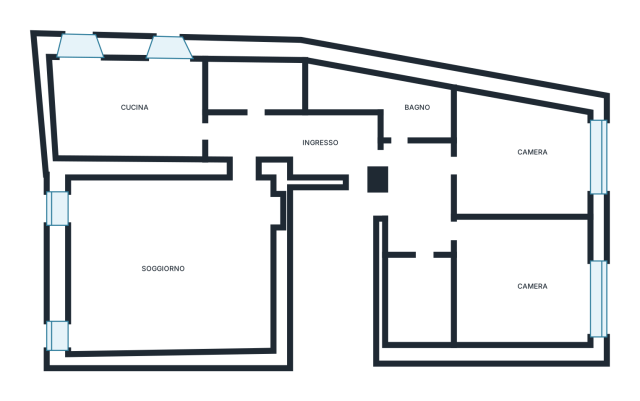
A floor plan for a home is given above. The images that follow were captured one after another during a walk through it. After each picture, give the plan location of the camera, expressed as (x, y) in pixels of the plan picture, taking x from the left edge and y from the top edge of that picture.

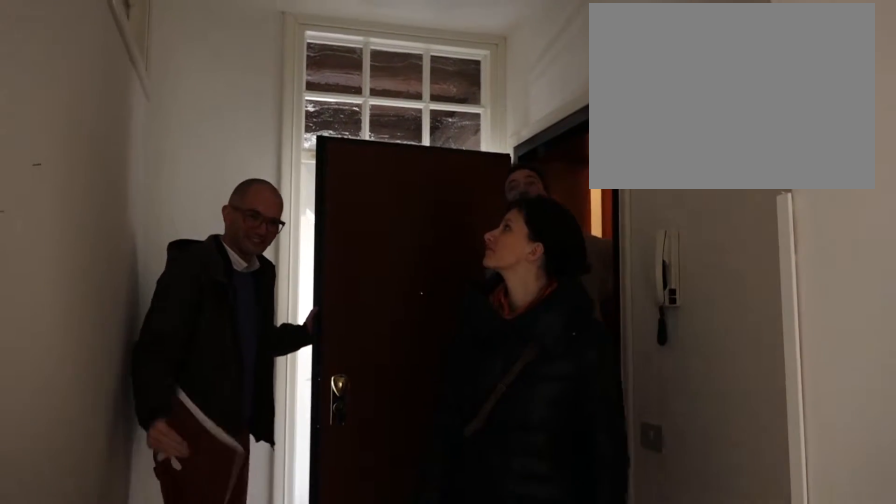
(308, 152)
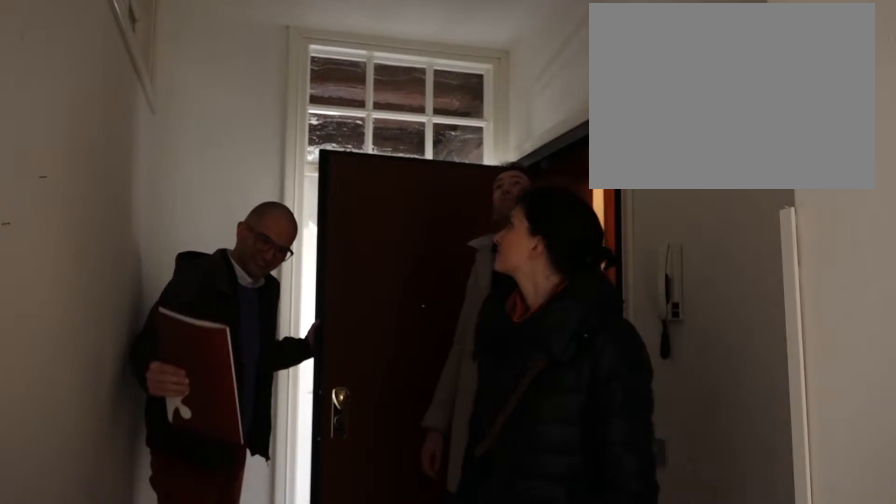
(304, 152)
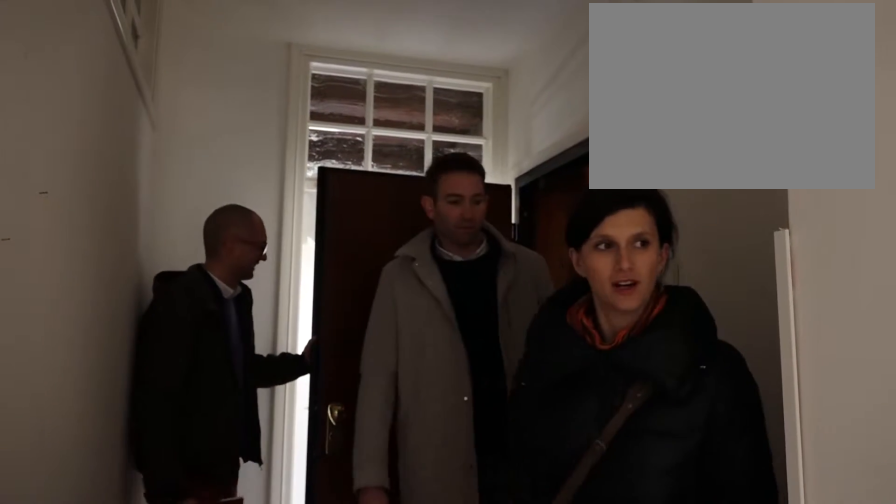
(290, 151)
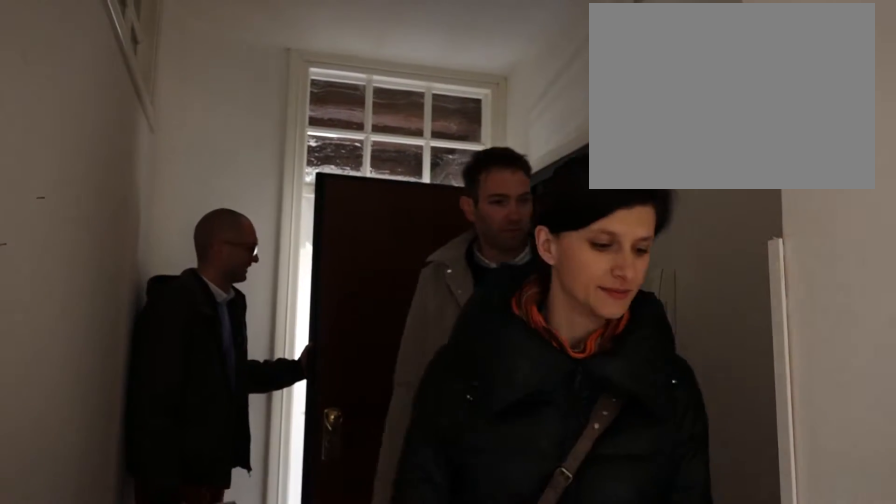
(285, 151)
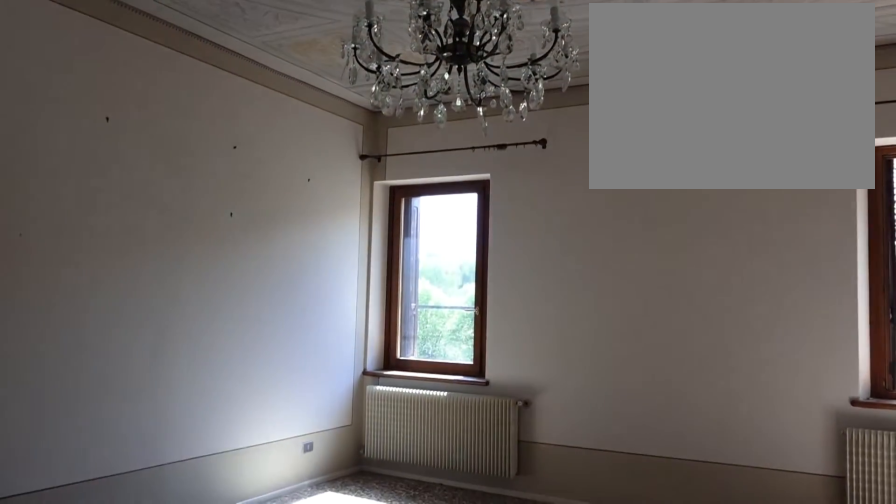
(242, 210)
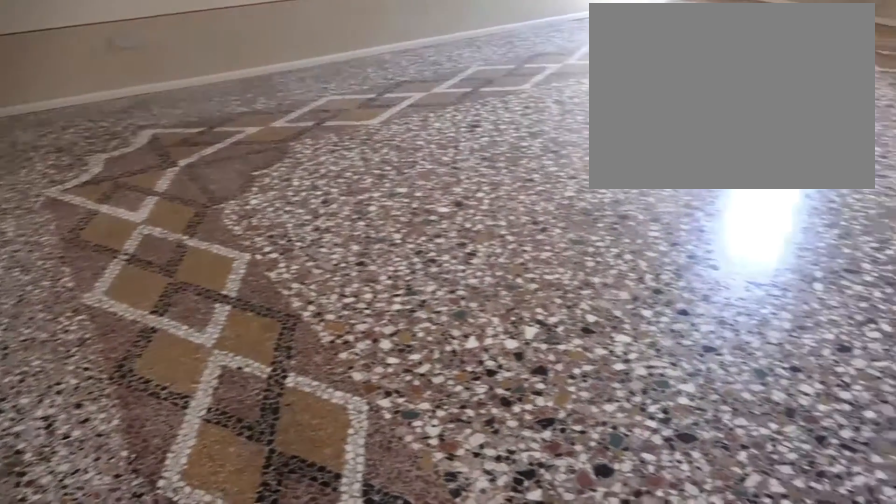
(243, 210)
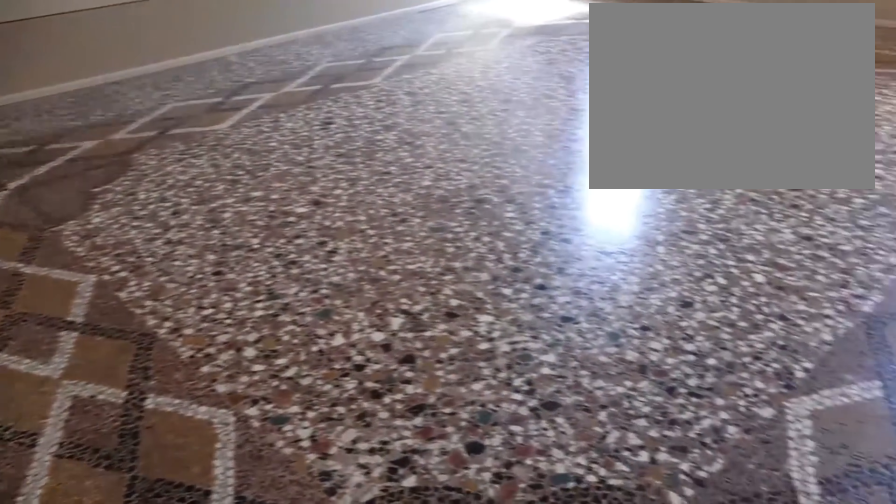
(242, 210)
